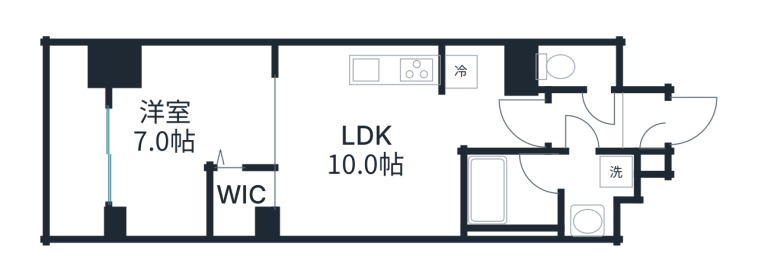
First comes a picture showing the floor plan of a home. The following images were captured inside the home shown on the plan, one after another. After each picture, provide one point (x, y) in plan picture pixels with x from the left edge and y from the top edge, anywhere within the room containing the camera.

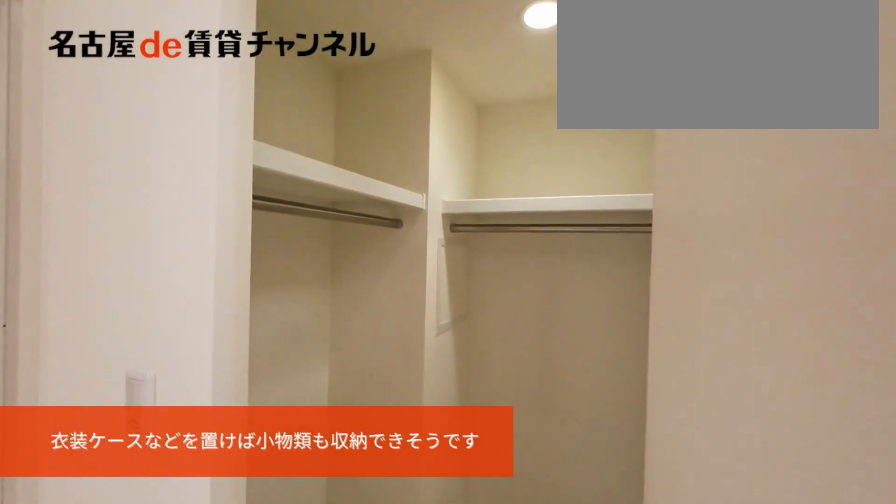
(190, 140)
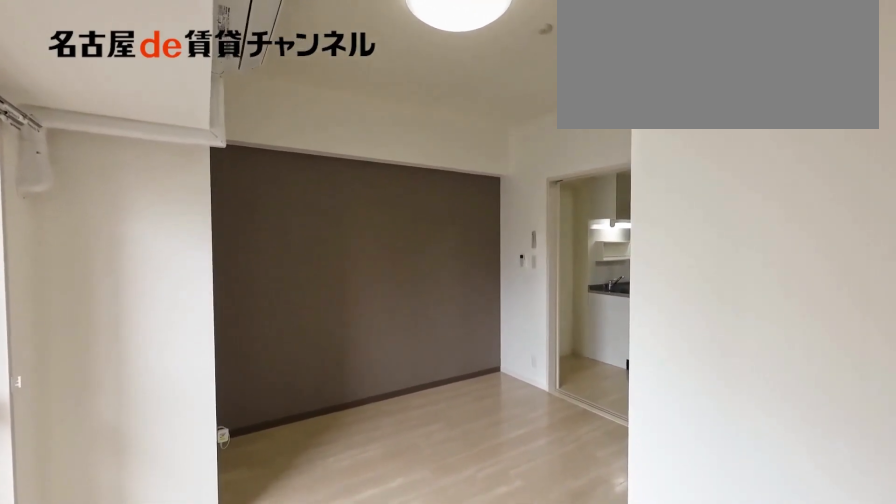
(190, 140)
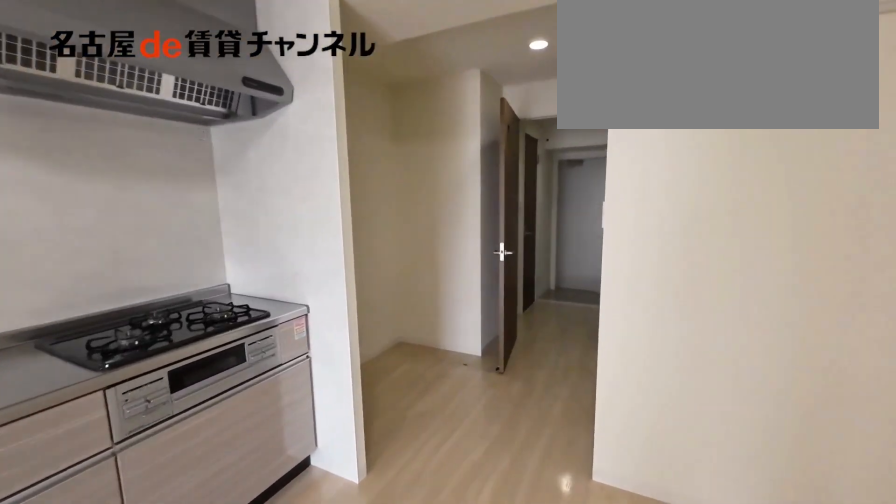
(368, 140)
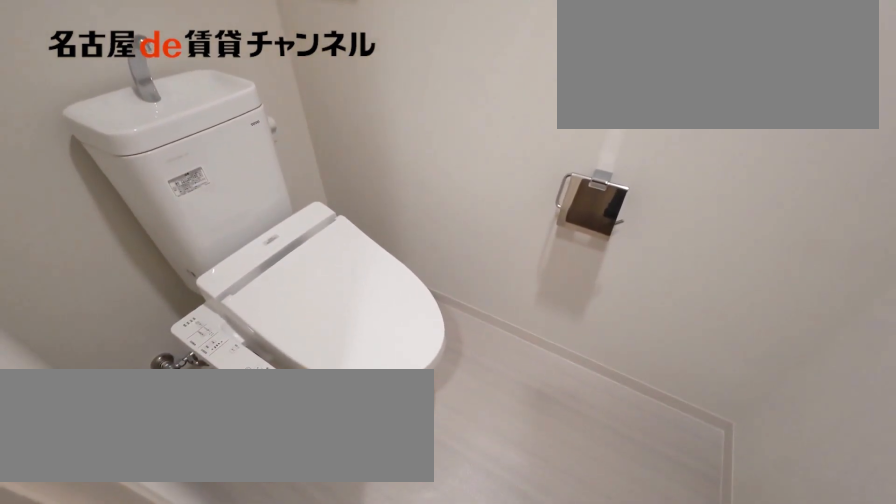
(578, 67)
